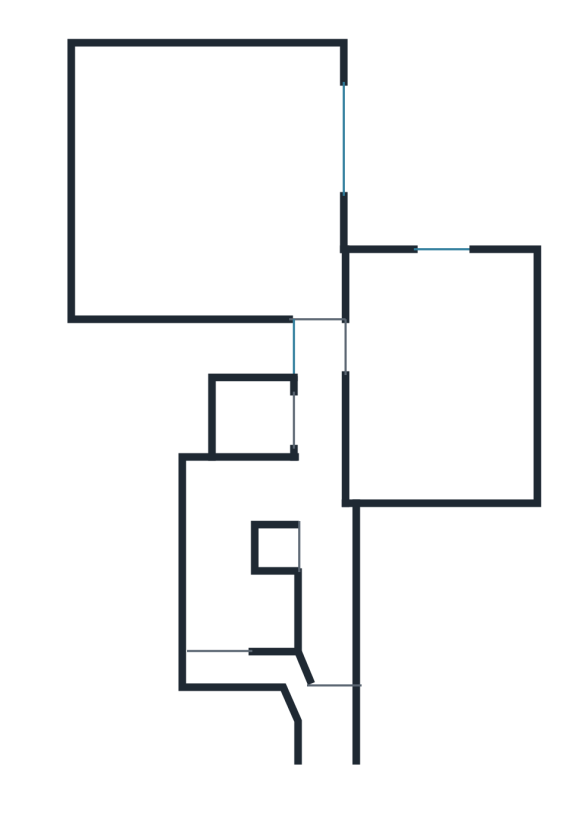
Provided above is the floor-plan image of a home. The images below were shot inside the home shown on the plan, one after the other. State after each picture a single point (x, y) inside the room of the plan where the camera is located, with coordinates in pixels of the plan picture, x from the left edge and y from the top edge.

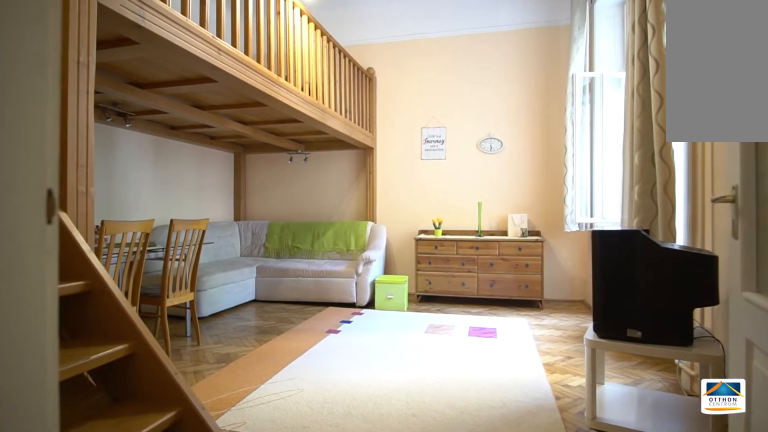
(207, 181)
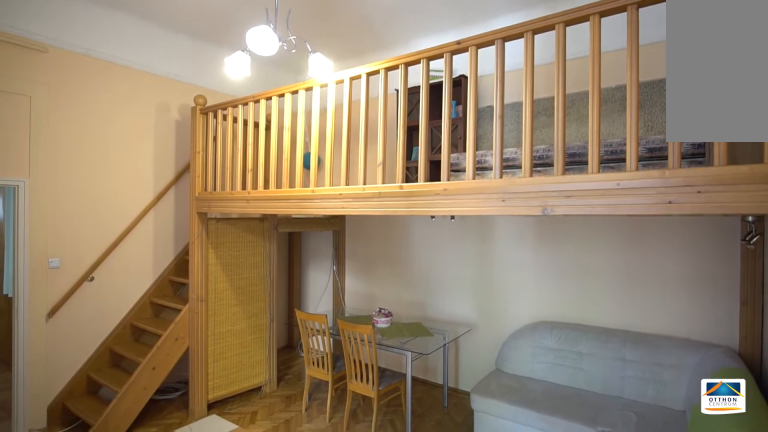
(206, 181)
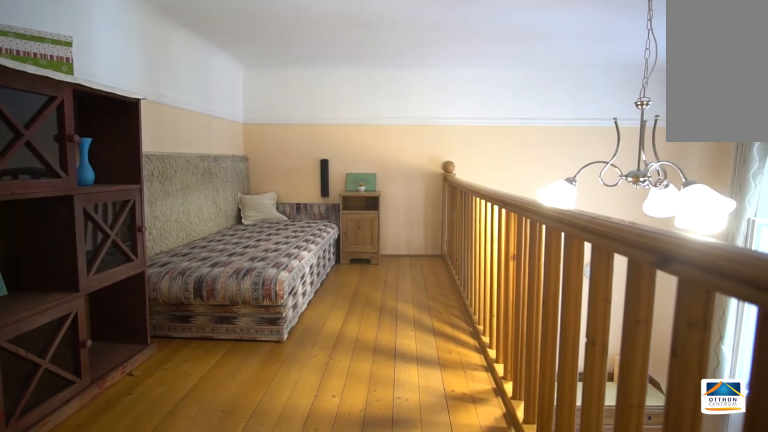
(122, 192)
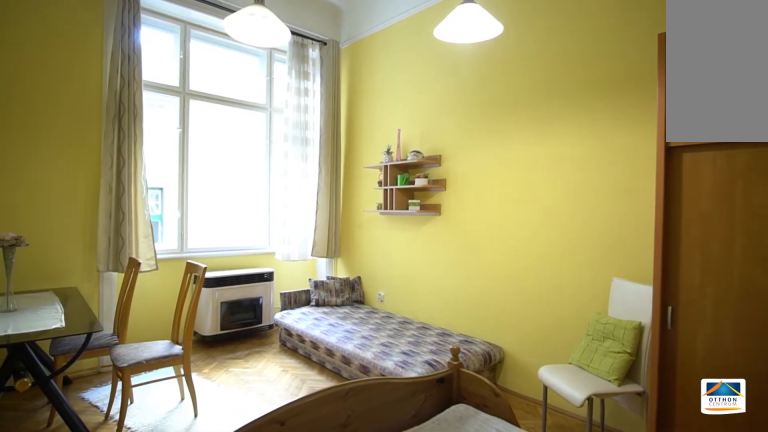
(433, 363)
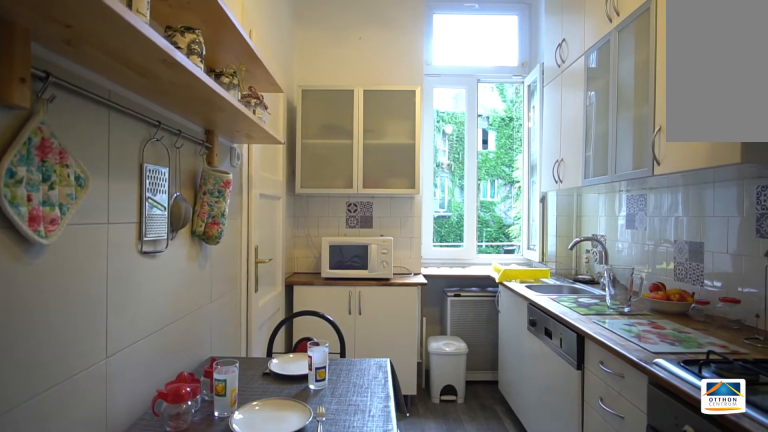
(207, 565)
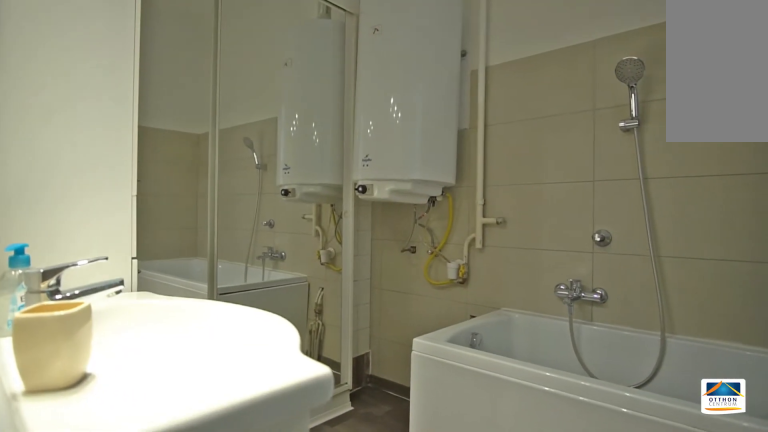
(250, 414)
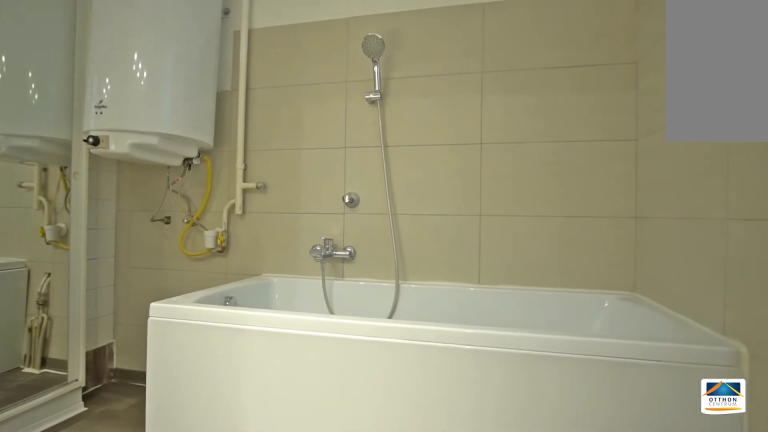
(250, 413)
